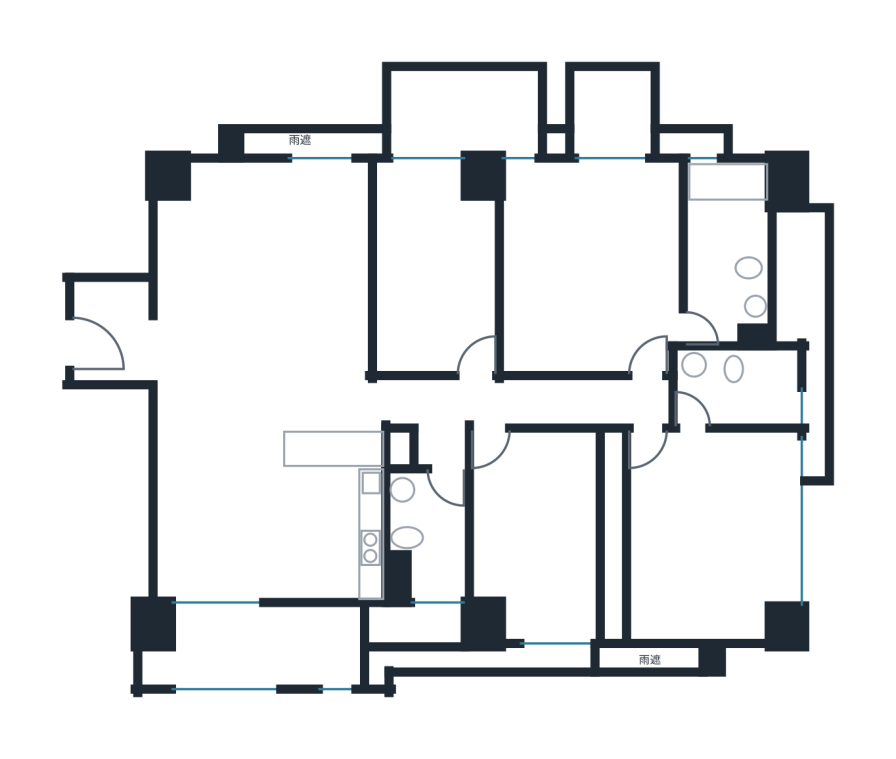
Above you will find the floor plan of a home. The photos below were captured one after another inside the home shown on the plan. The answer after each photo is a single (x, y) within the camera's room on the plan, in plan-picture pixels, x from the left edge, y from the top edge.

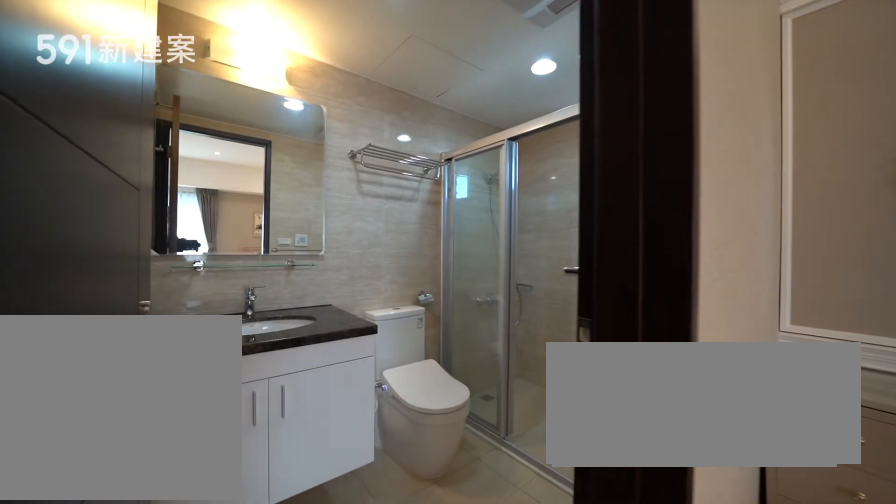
(744, 386)
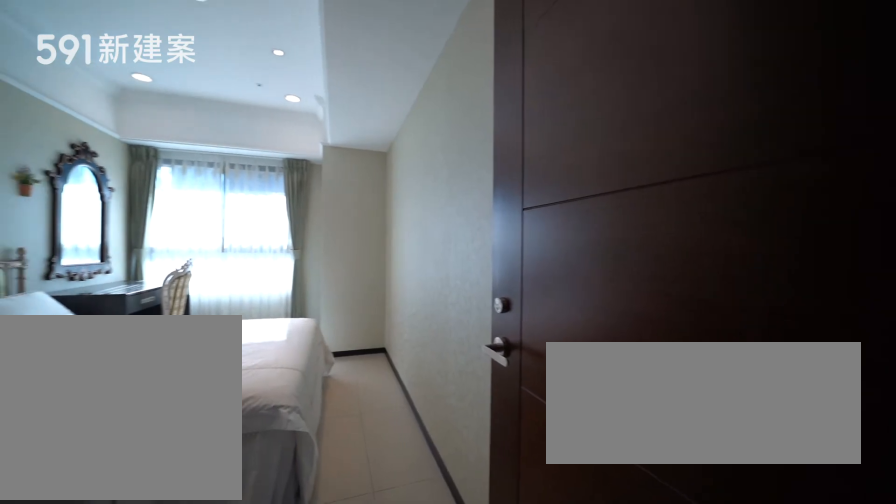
(536, 543)
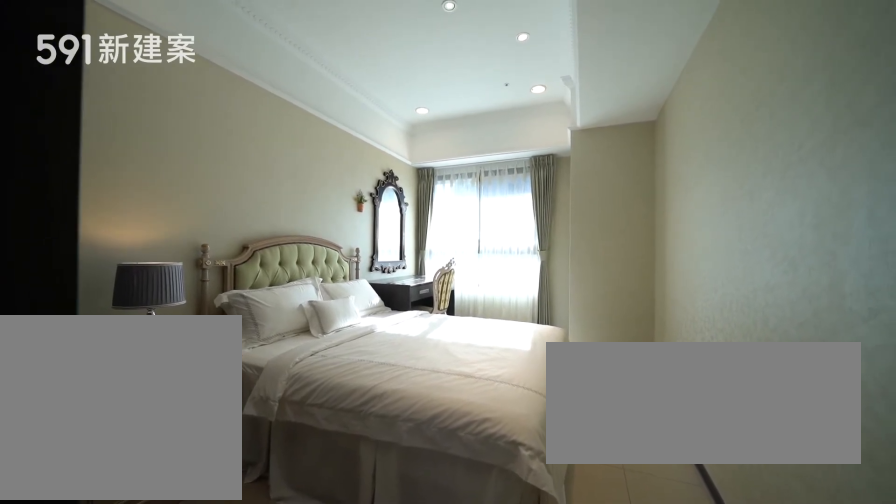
(536, 543)
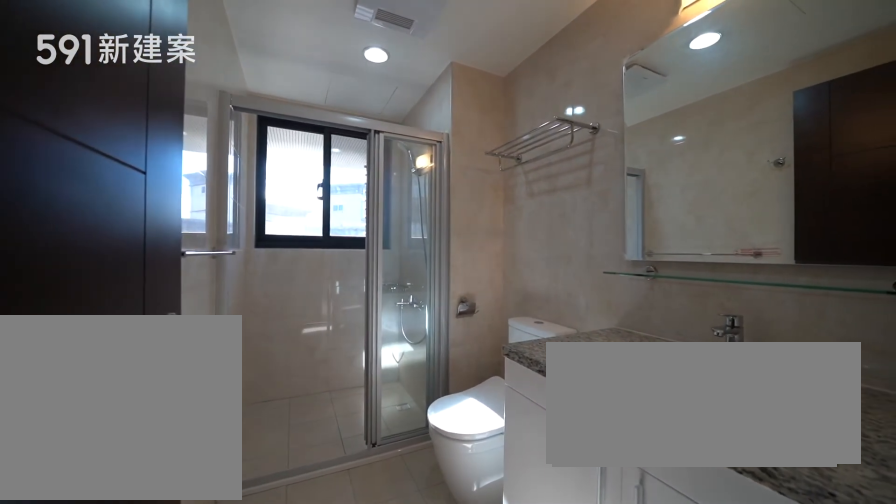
(425, 544)
